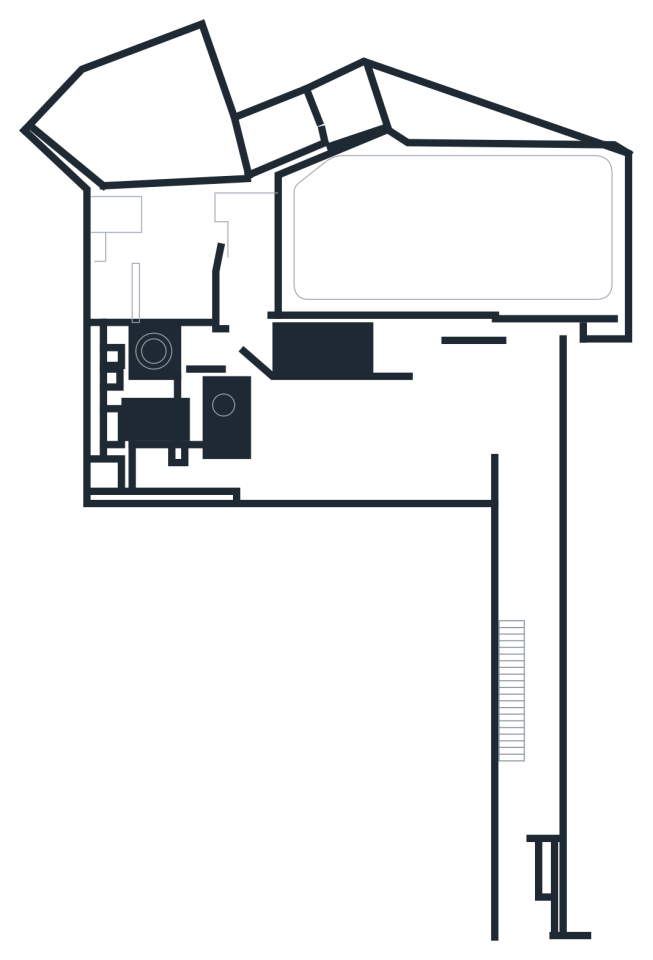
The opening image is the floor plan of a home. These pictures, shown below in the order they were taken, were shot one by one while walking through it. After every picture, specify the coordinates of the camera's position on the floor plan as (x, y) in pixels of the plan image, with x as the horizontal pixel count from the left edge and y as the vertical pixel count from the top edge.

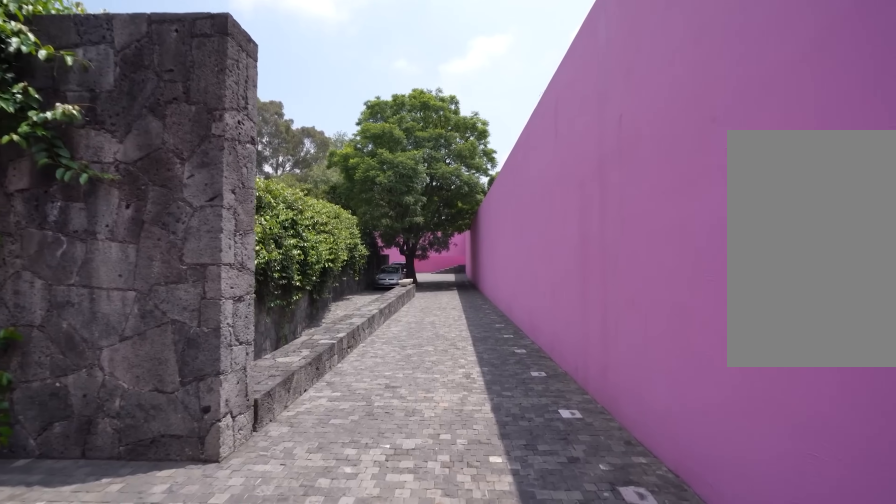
(541, 776)
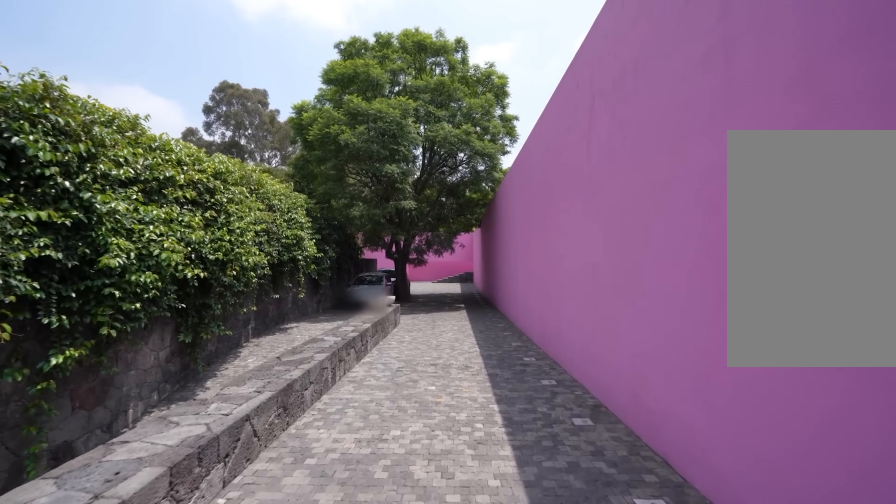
(544, 743)
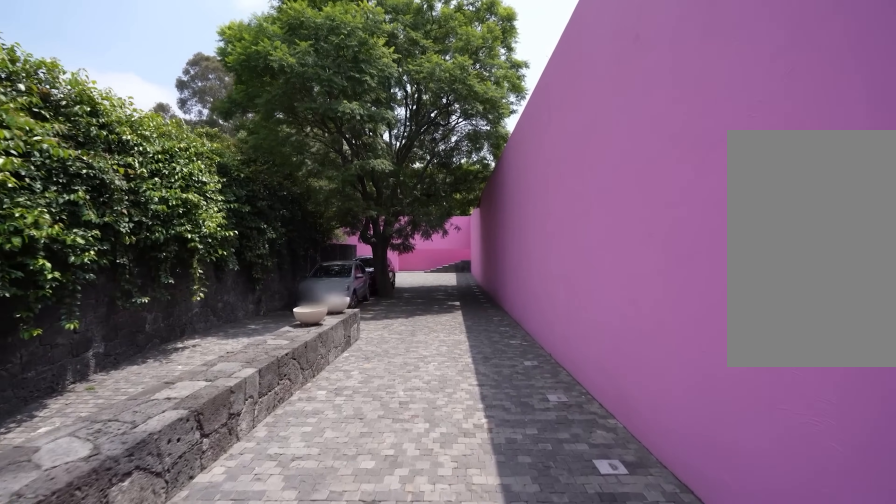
(547, 727)
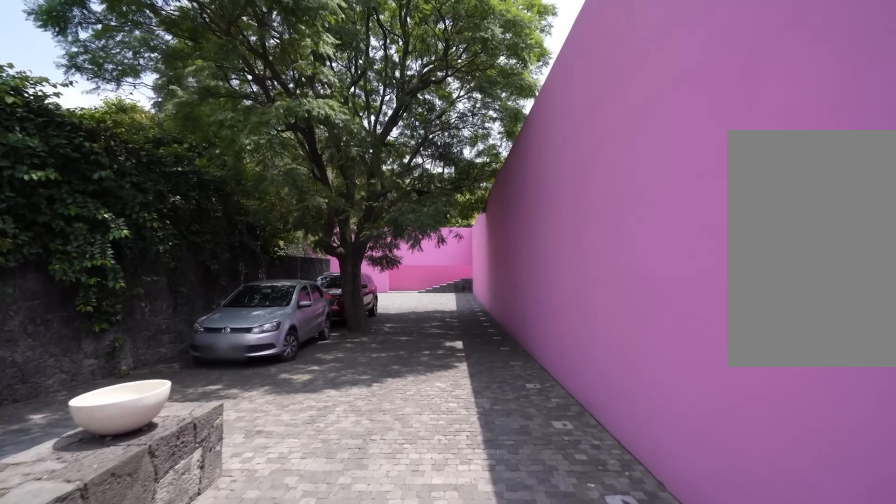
(547, 707)
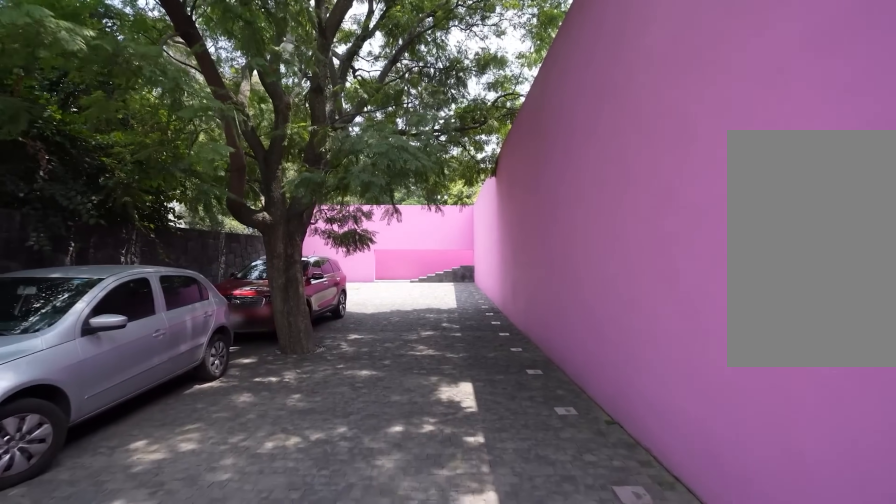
(545, 637)
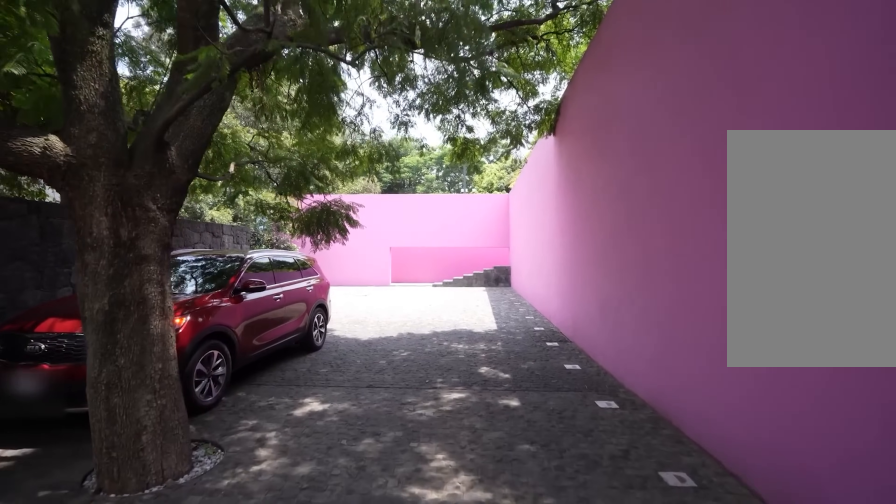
(545, 575)
